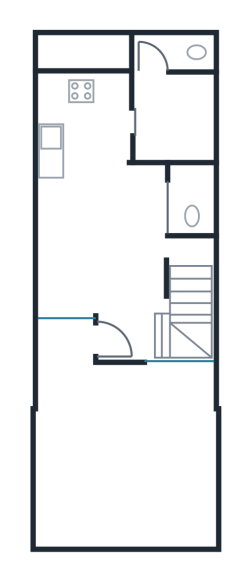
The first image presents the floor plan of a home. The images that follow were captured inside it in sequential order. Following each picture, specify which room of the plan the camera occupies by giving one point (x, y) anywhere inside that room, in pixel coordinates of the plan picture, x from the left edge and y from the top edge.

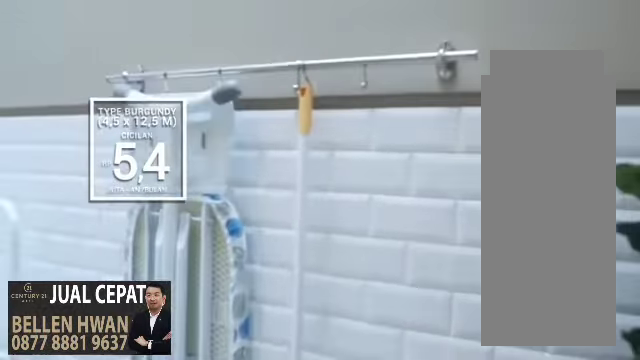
(84, 54)
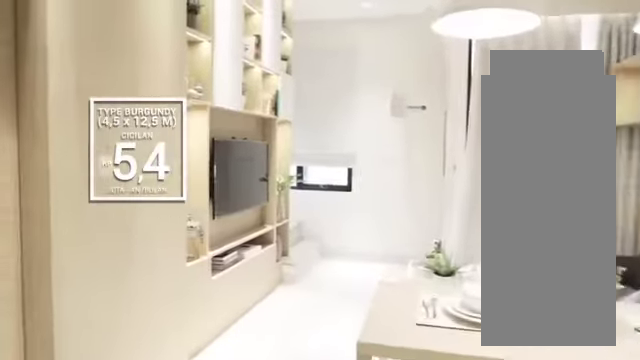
(105, 300)
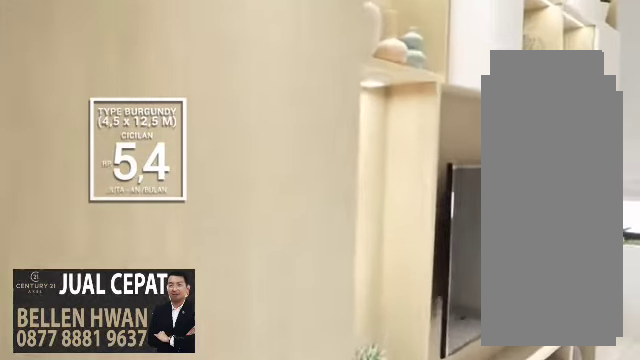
(105, 300)
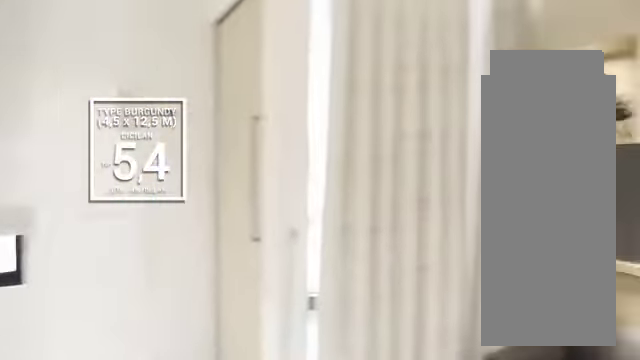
(105, 300)
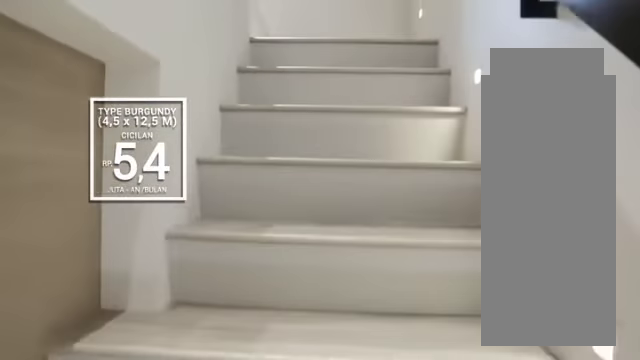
(193, 300)
